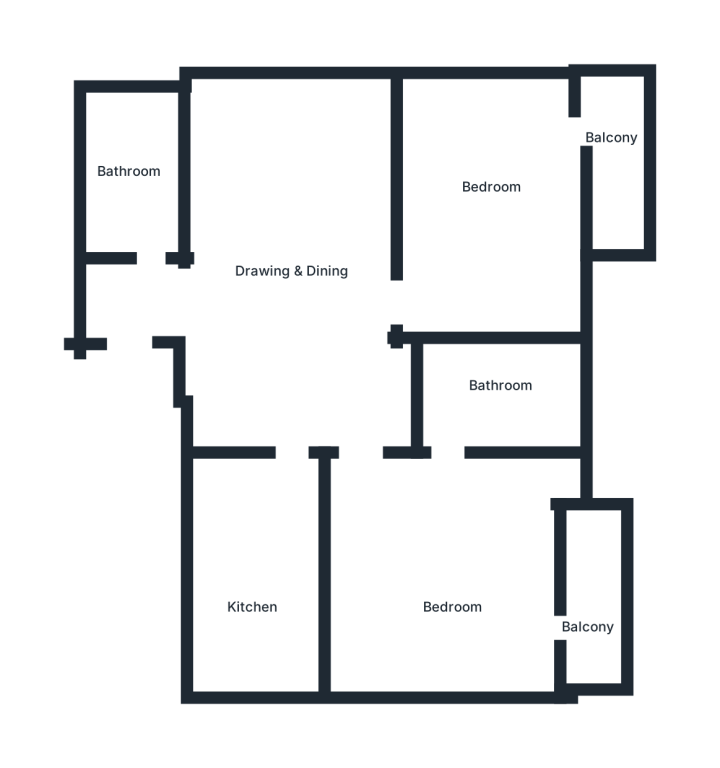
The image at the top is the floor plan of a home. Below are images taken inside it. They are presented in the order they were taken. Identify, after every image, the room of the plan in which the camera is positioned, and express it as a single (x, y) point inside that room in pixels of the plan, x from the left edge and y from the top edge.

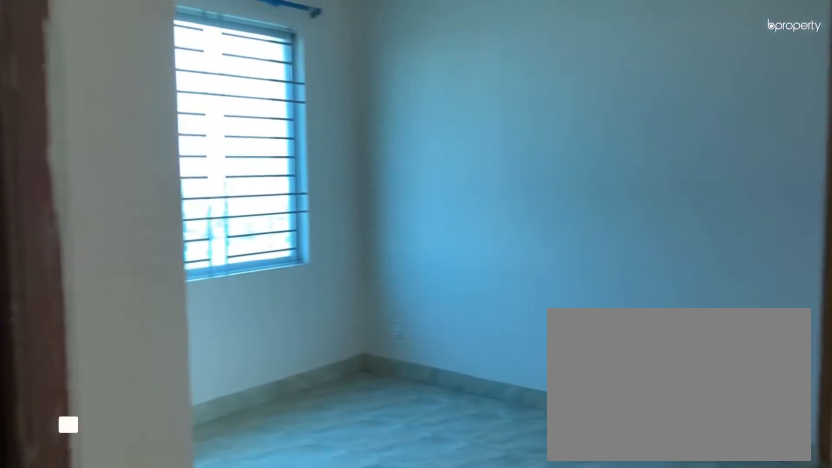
(282, 308)
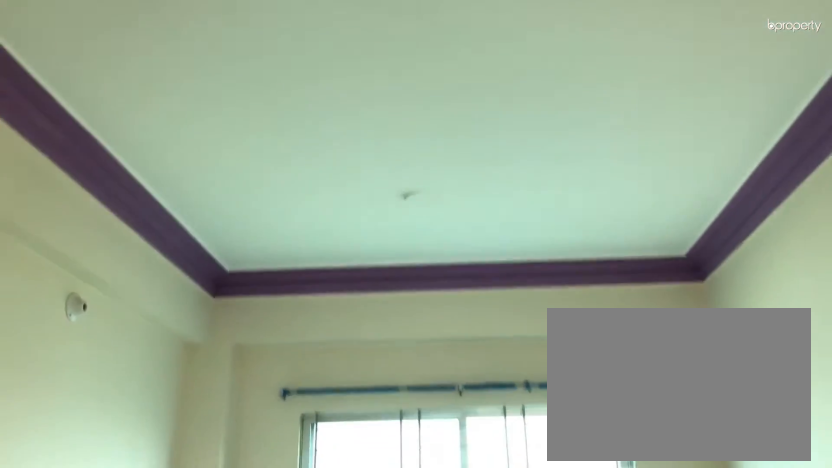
(273, 309)
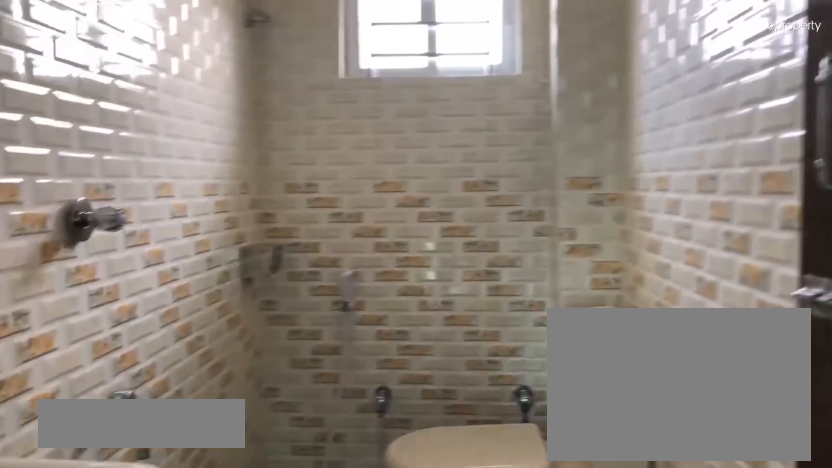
(138, 177)
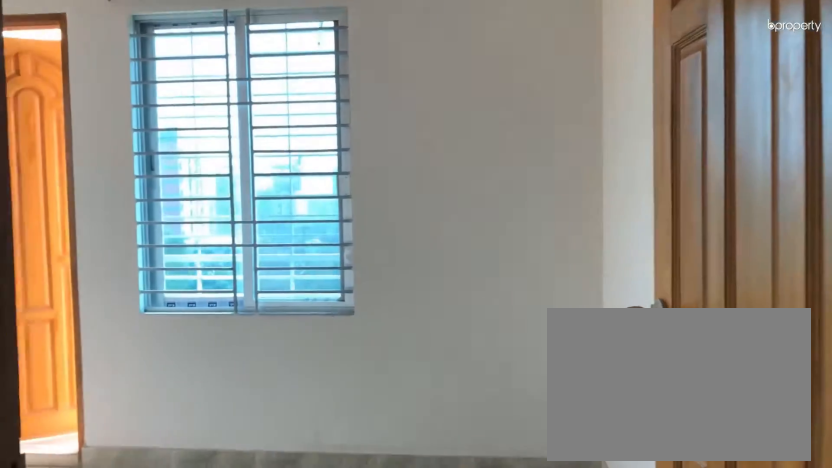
(470, 212)
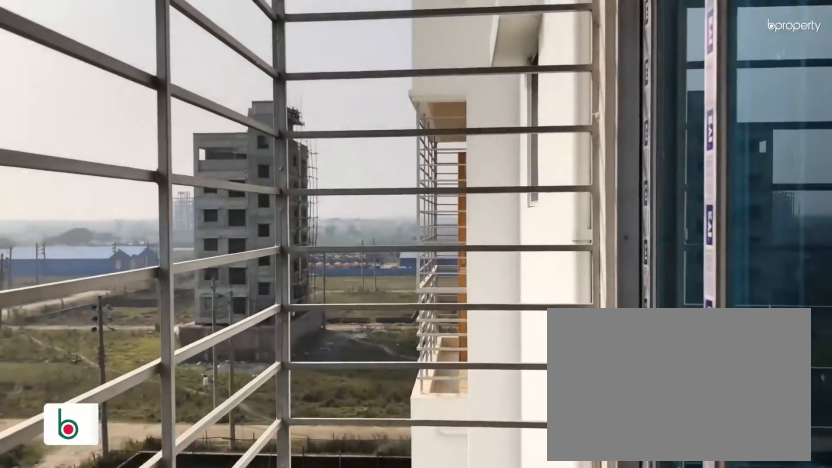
(618, 153)
